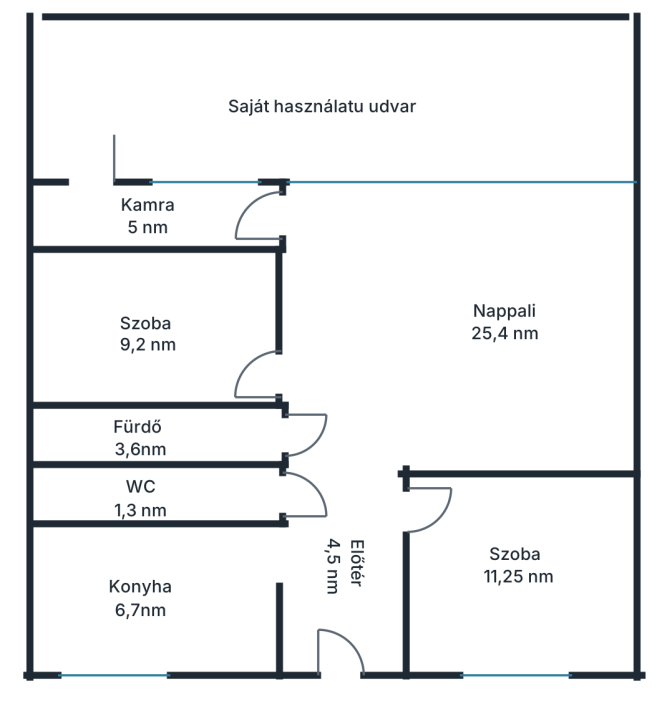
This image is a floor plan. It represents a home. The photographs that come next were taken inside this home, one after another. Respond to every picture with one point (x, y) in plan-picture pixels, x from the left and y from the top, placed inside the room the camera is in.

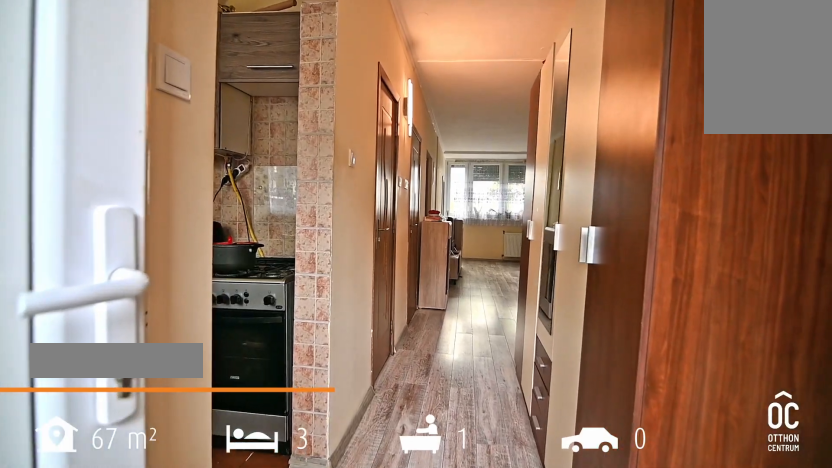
(348, 606)
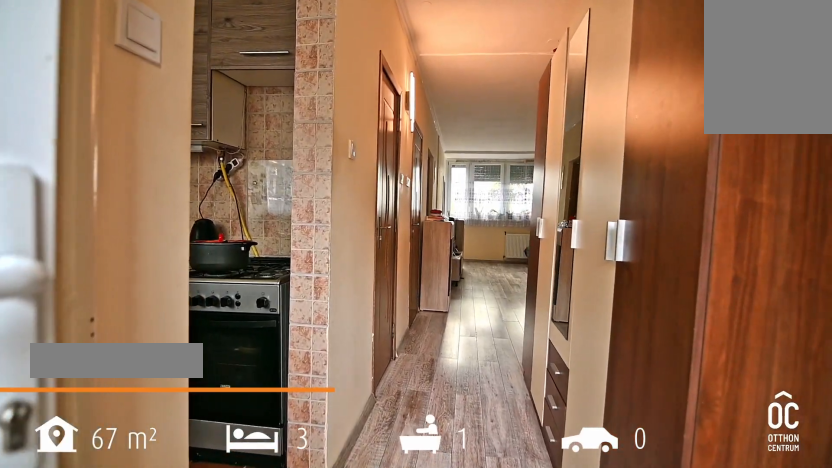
(347, 606)
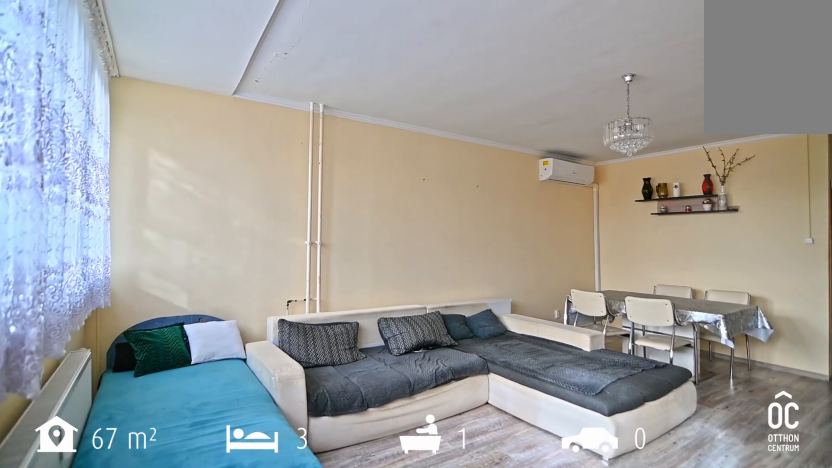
(469, 288)
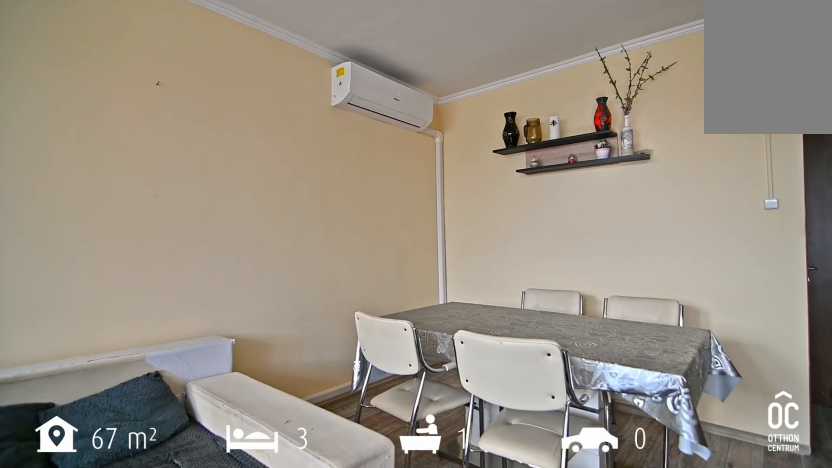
(469, 288)
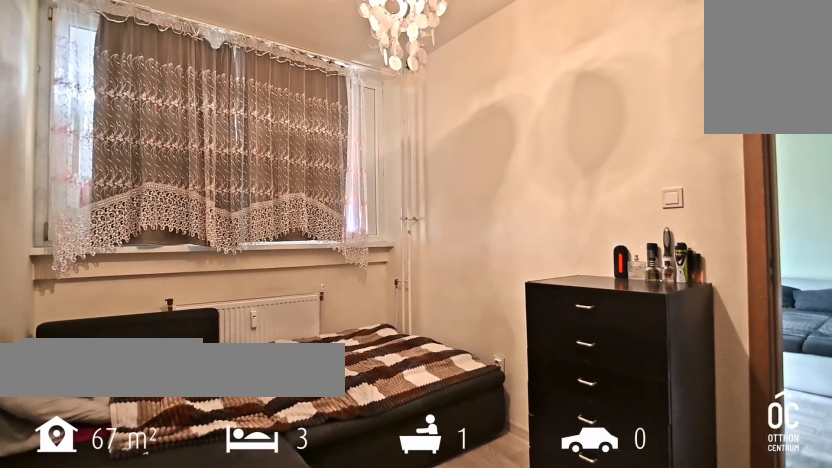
(150, 326)
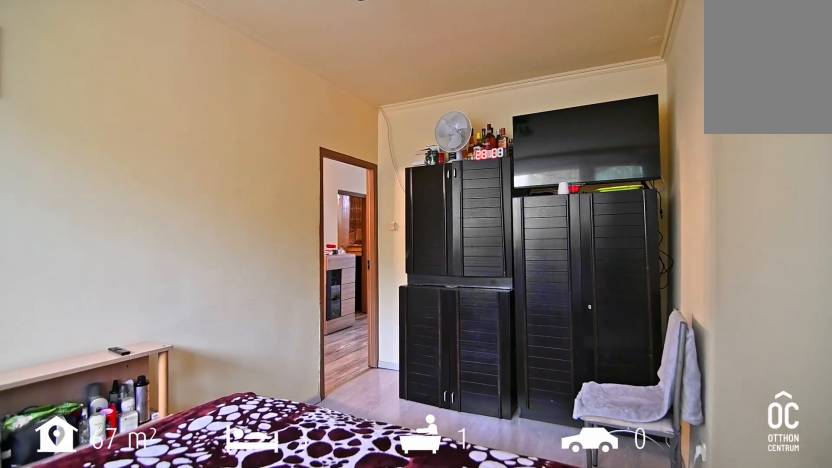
(523, 582)
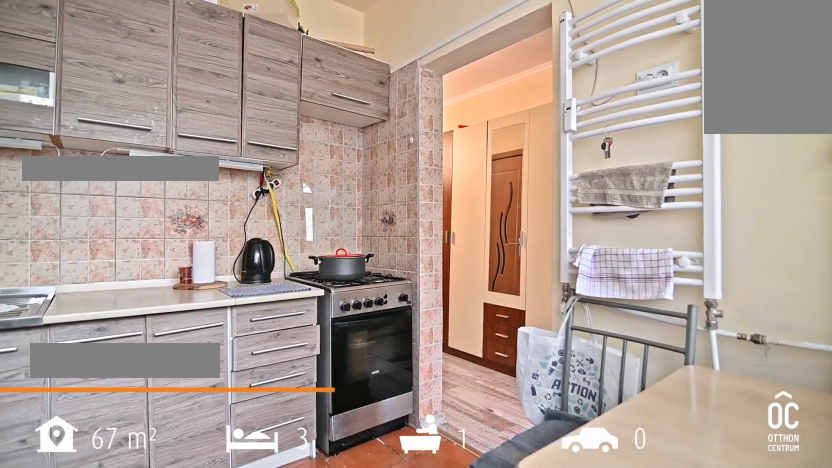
(154, 582)
